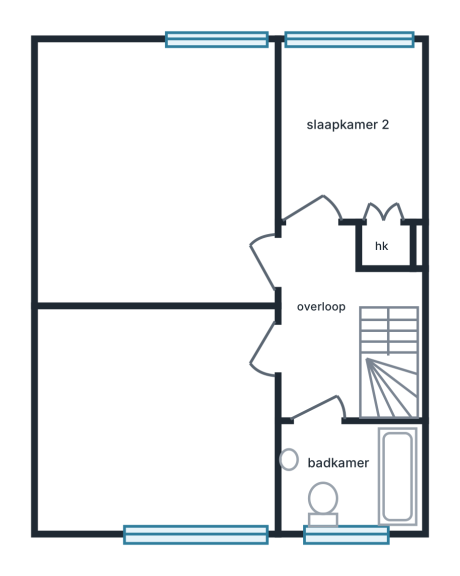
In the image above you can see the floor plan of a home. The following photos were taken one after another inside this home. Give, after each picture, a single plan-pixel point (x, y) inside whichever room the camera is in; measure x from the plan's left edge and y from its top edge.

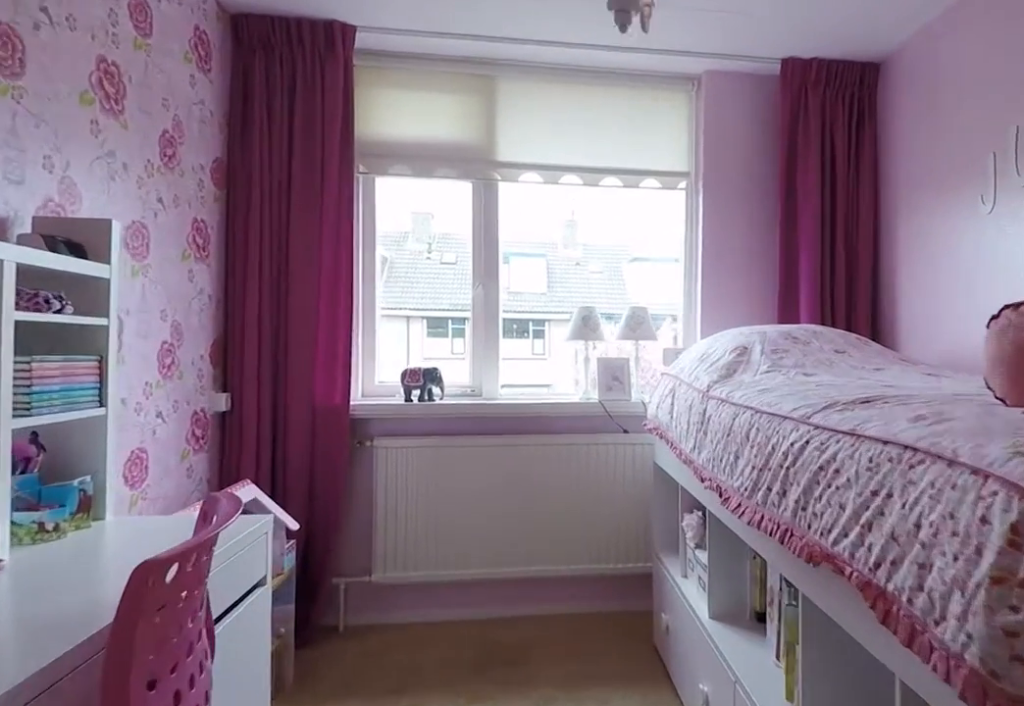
(351, 132)
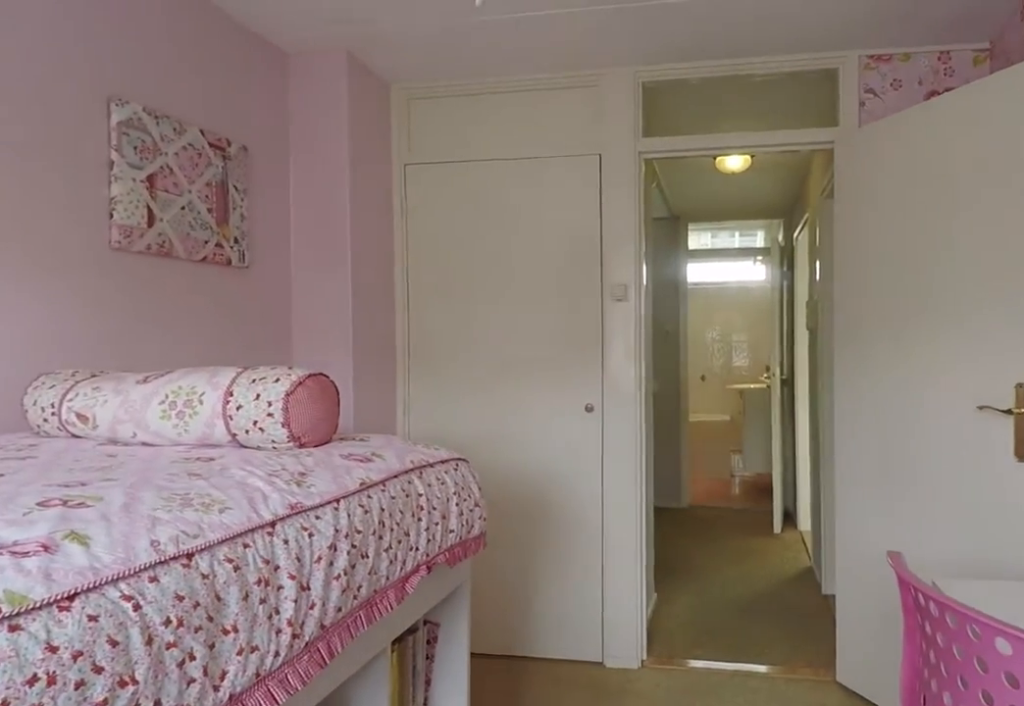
(351, 132)
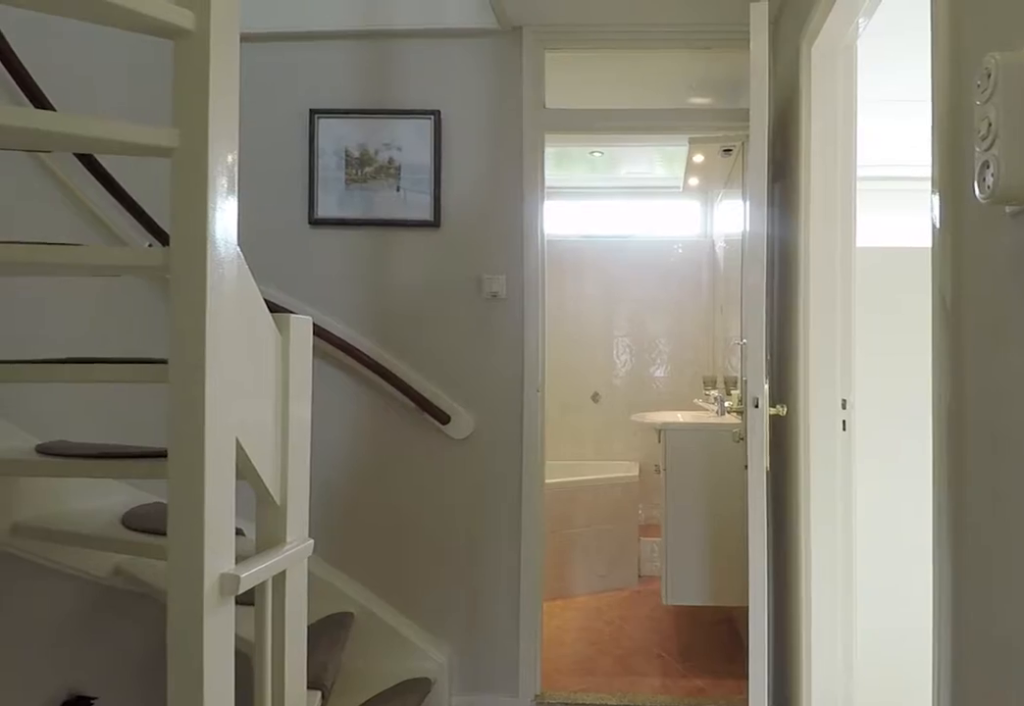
(327, 321)
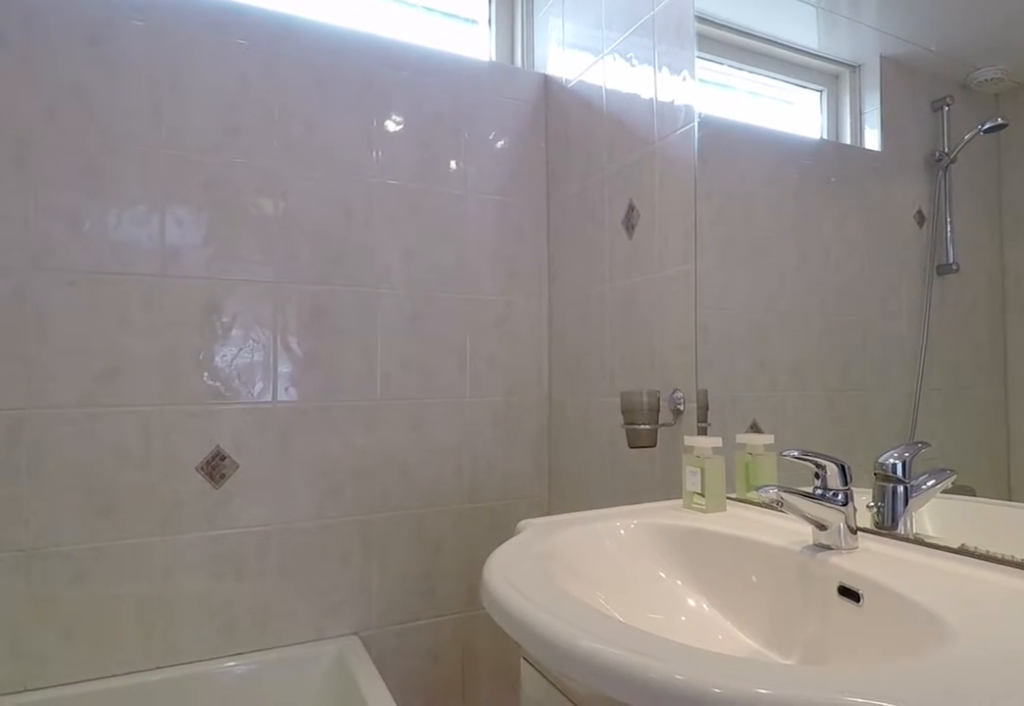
(348, 476)
